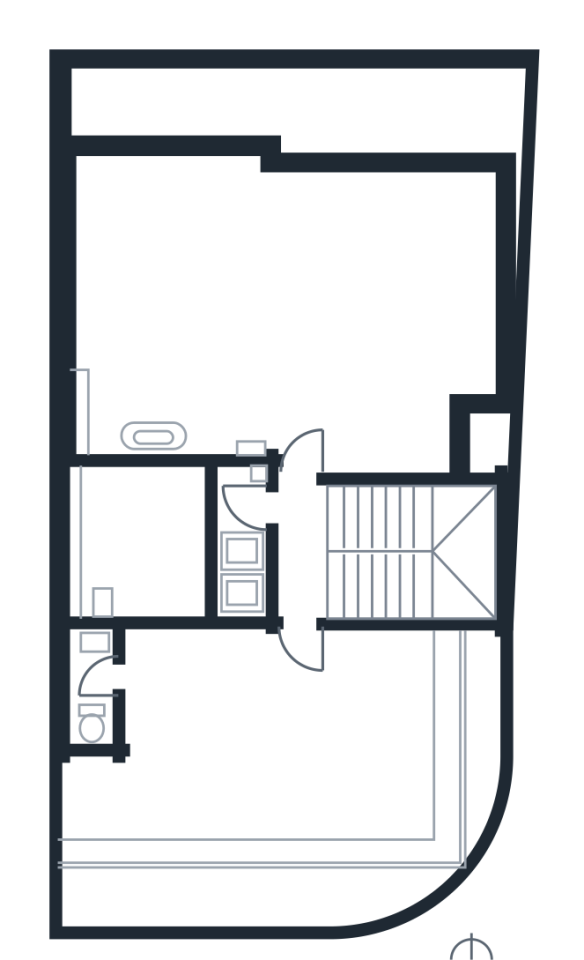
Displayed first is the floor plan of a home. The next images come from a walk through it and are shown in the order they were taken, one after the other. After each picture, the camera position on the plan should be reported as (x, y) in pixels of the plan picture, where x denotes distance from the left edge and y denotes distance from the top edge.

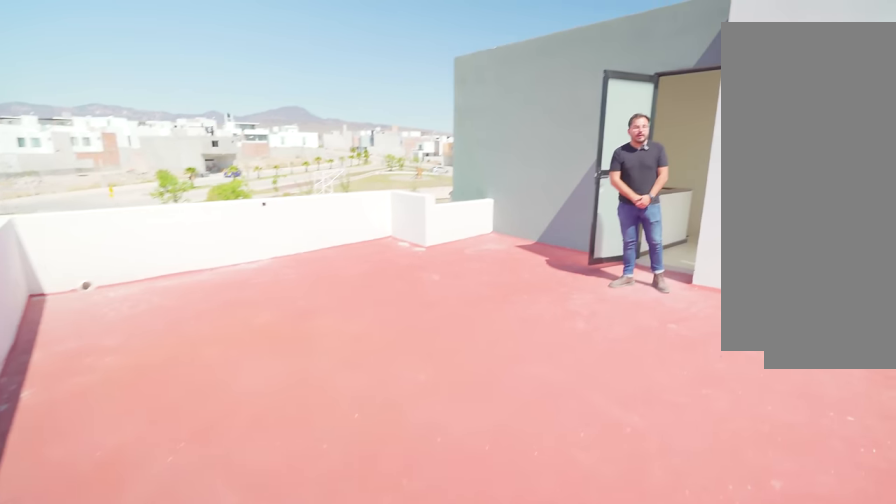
(123, 197)
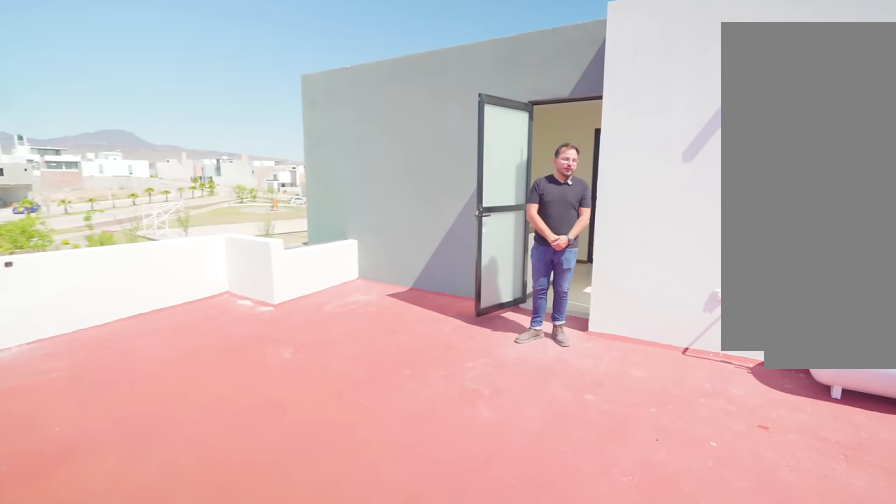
(122, 197)
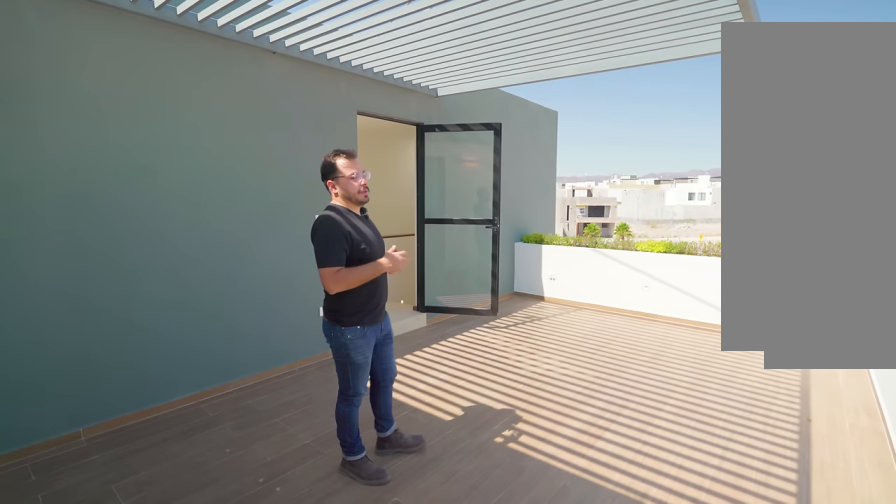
(93, 835)
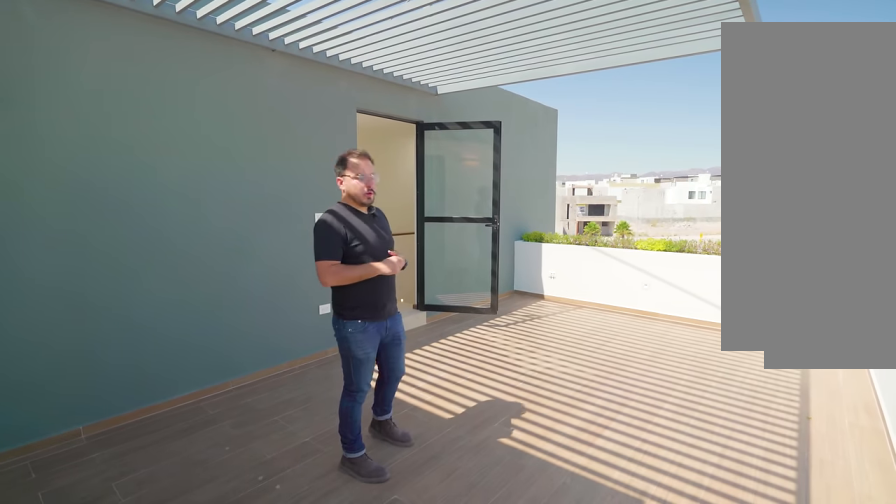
(93, 835)
